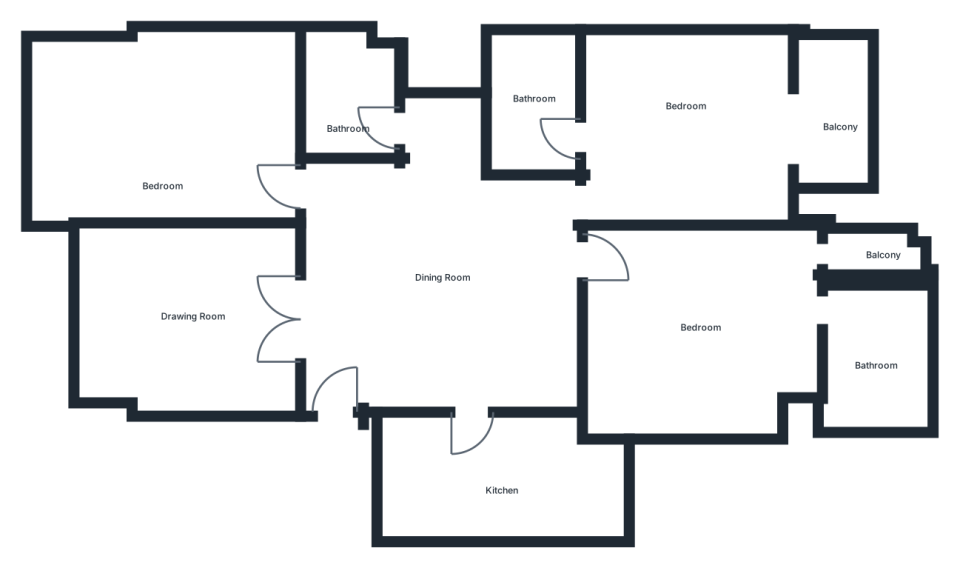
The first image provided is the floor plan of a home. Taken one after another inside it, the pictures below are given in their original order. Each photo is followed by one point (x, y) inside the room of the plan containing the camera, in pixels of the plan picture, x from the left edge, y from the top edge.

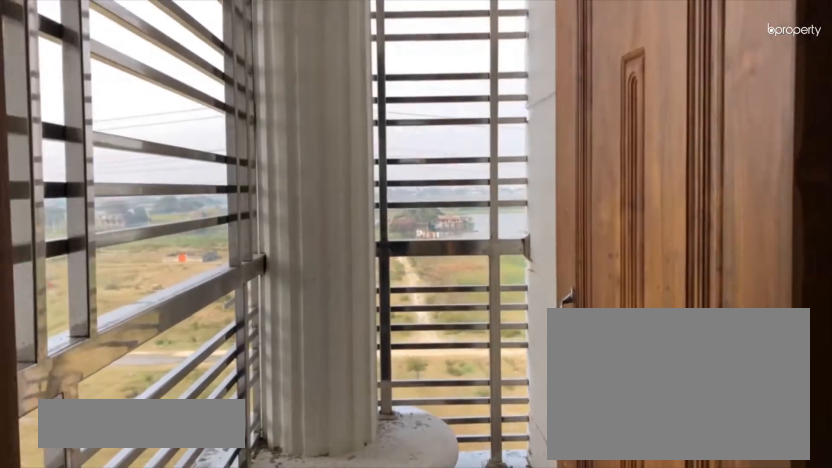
(883, 251)
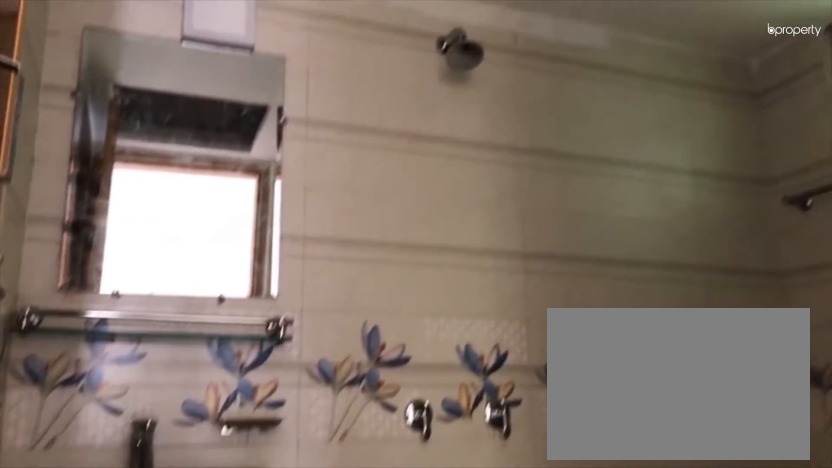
(890, 368)
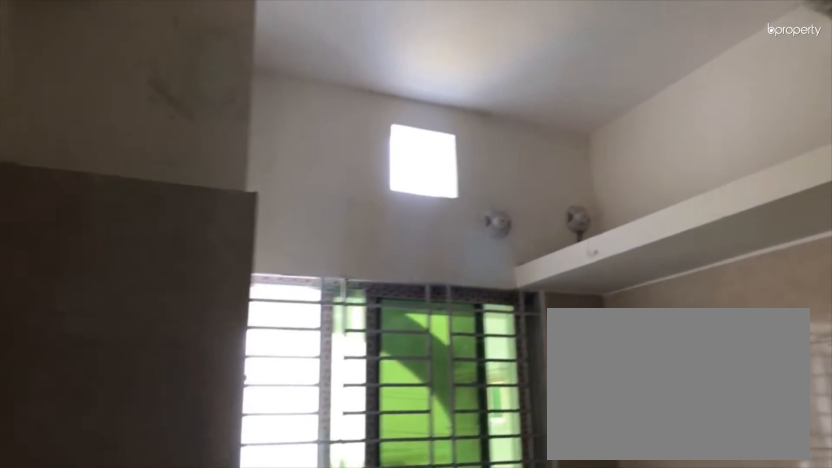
(481, 470)
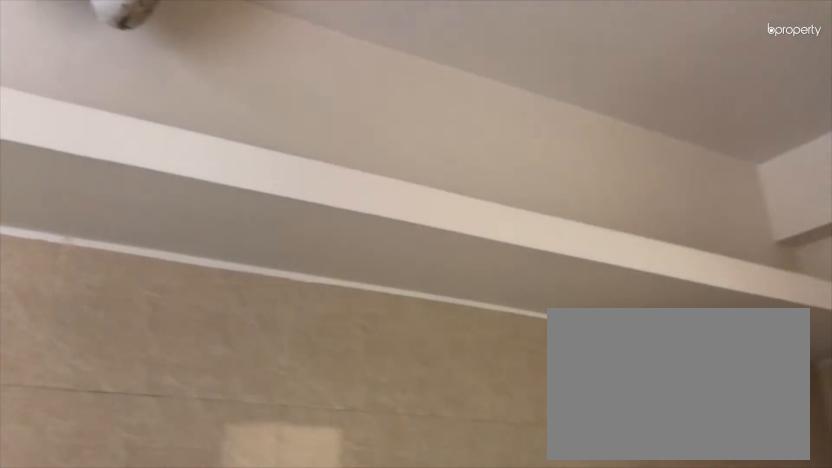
(481, 470)
